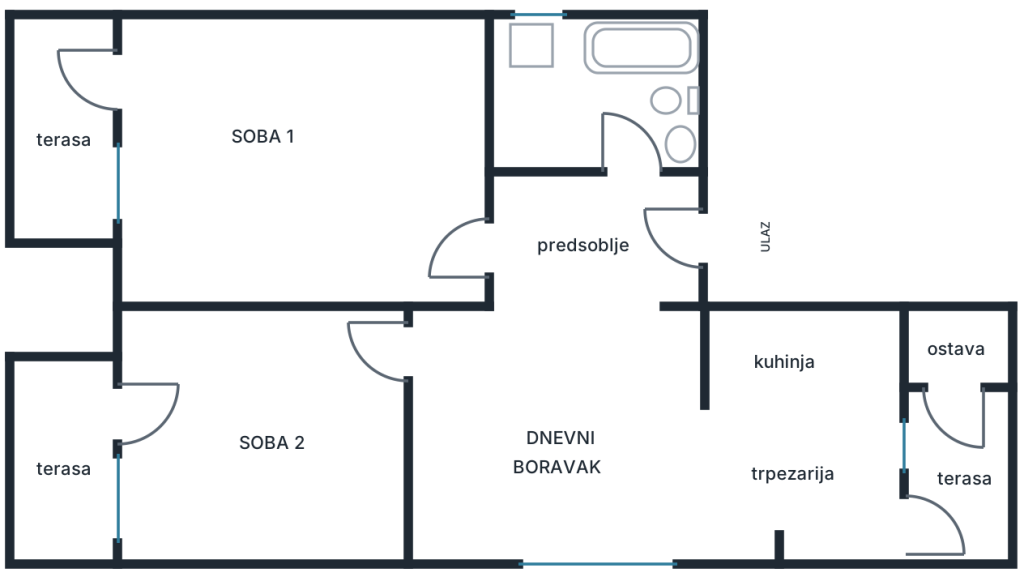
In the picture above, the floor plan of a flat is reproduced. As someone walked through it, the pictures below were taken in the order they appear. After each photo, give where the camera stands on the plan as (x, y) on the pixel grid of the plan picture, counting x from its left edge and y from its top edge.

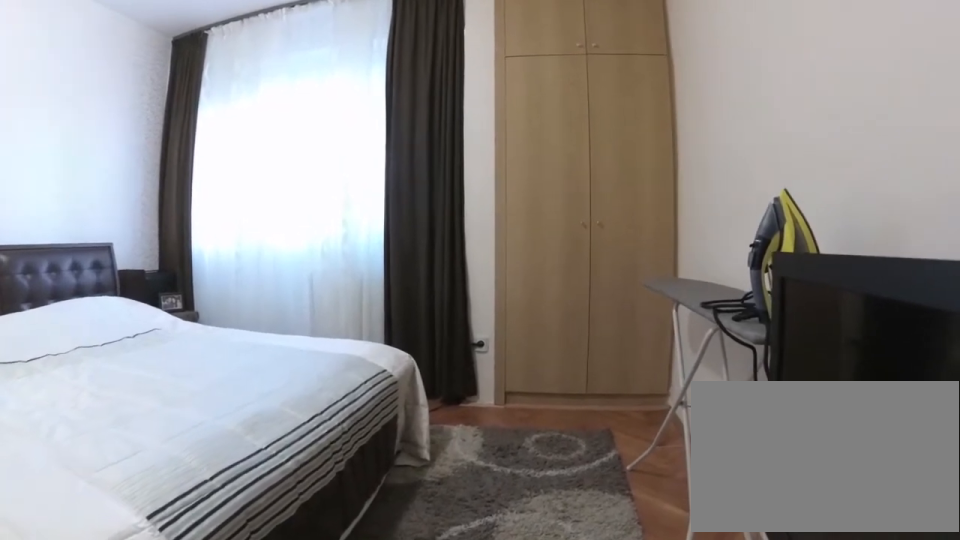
(362, 376)
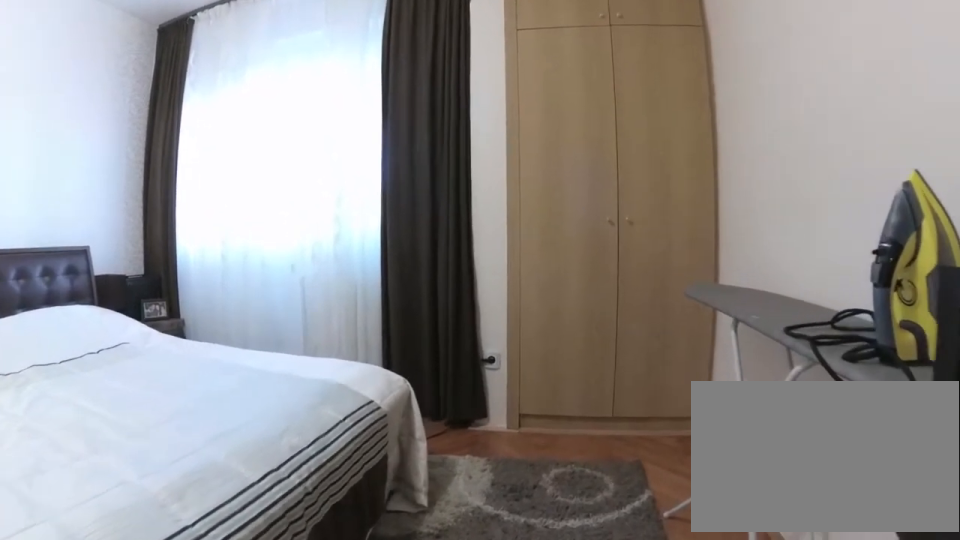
(325, 376)
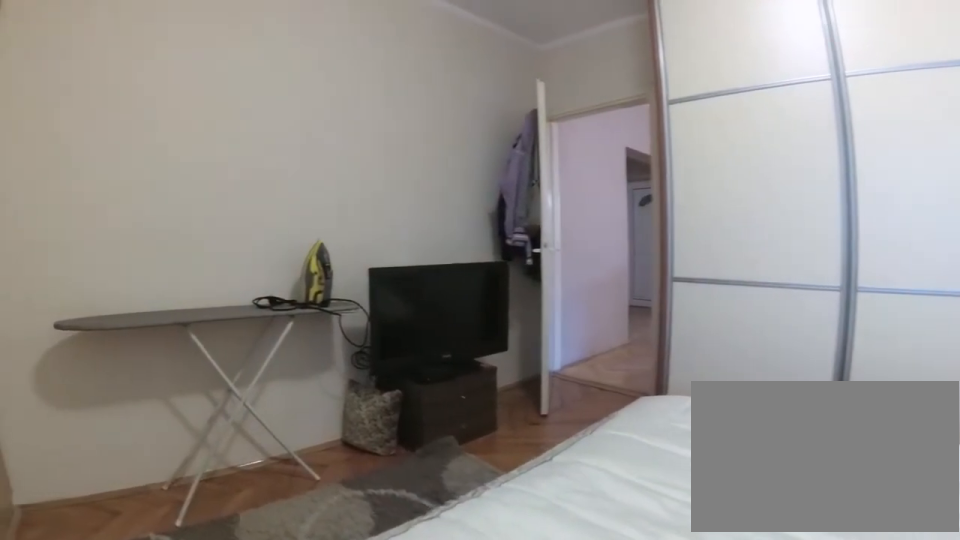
(156, 486)
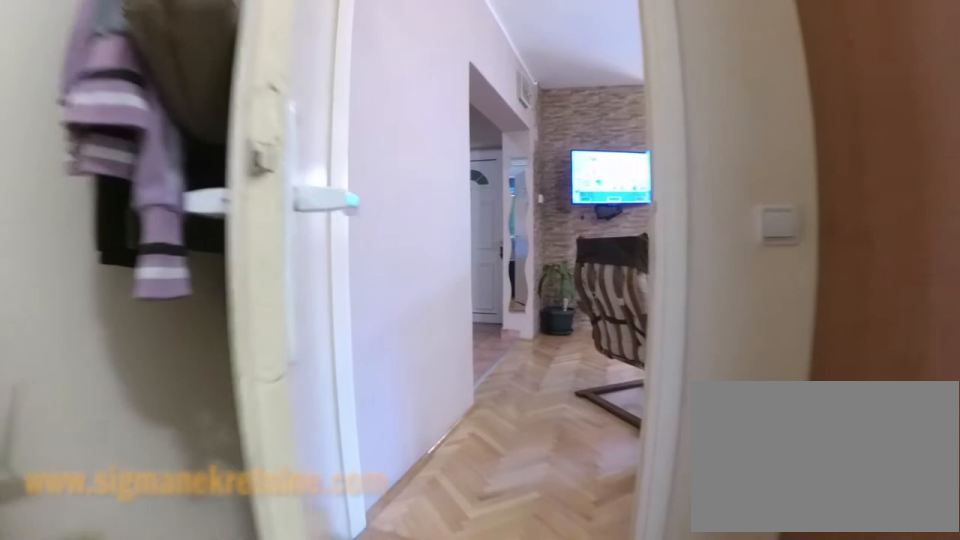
(309, 370)
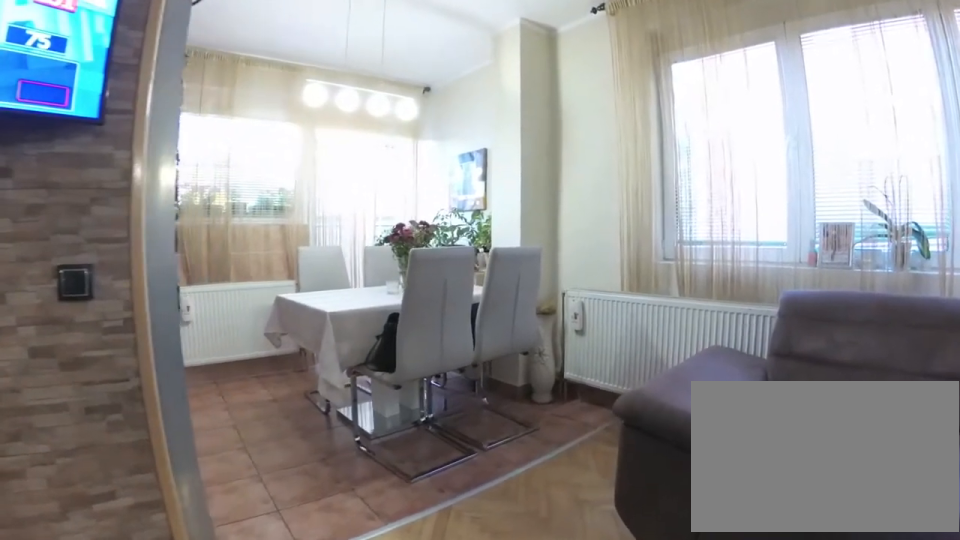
(543, 410)
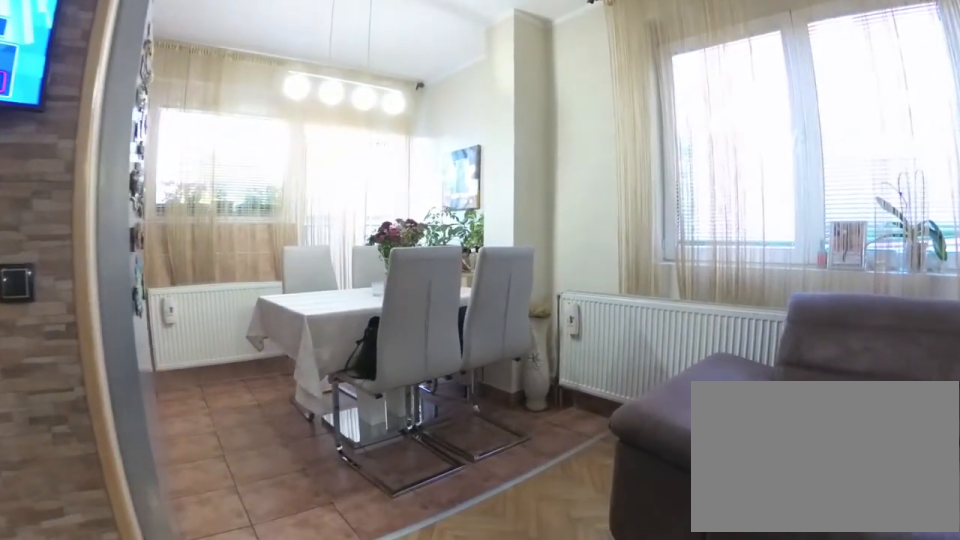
(552, 414)
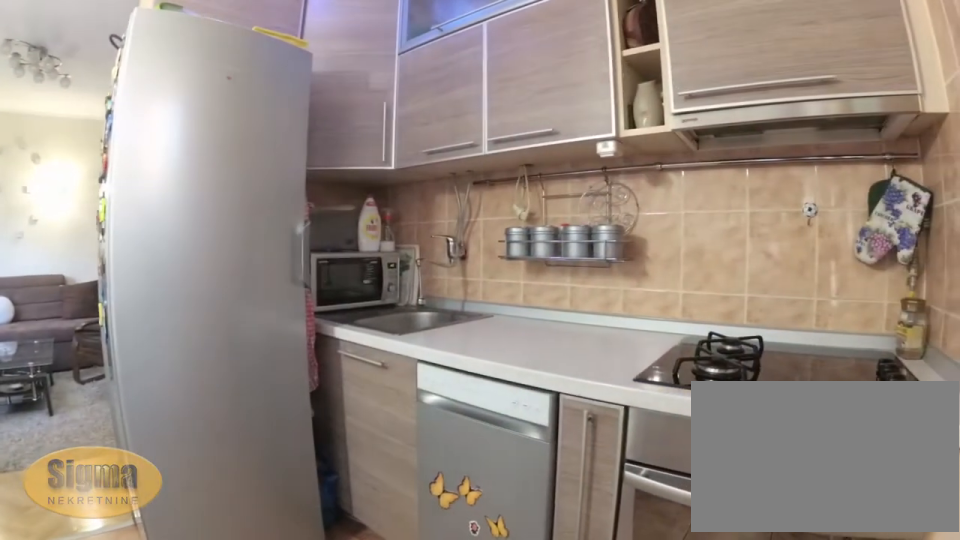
(867, 466)
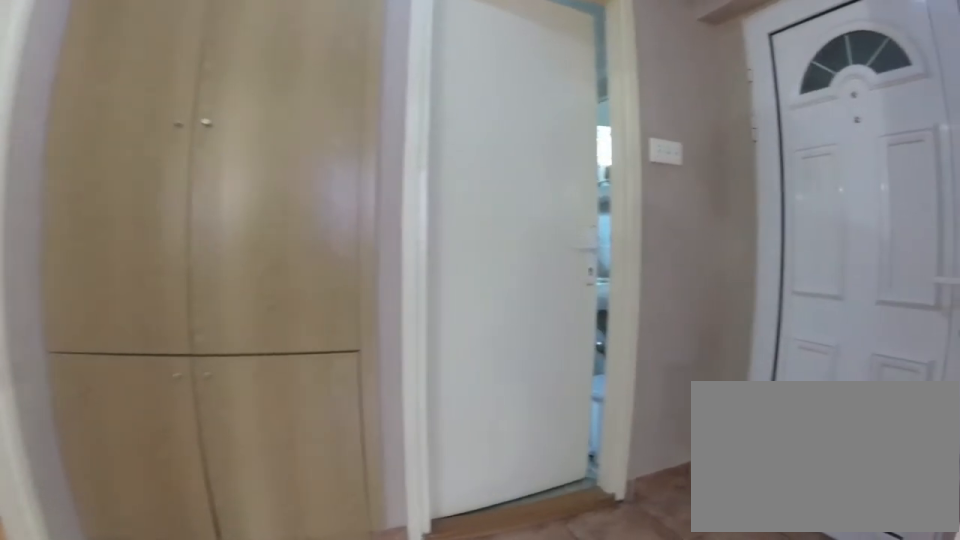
(635, 328)
